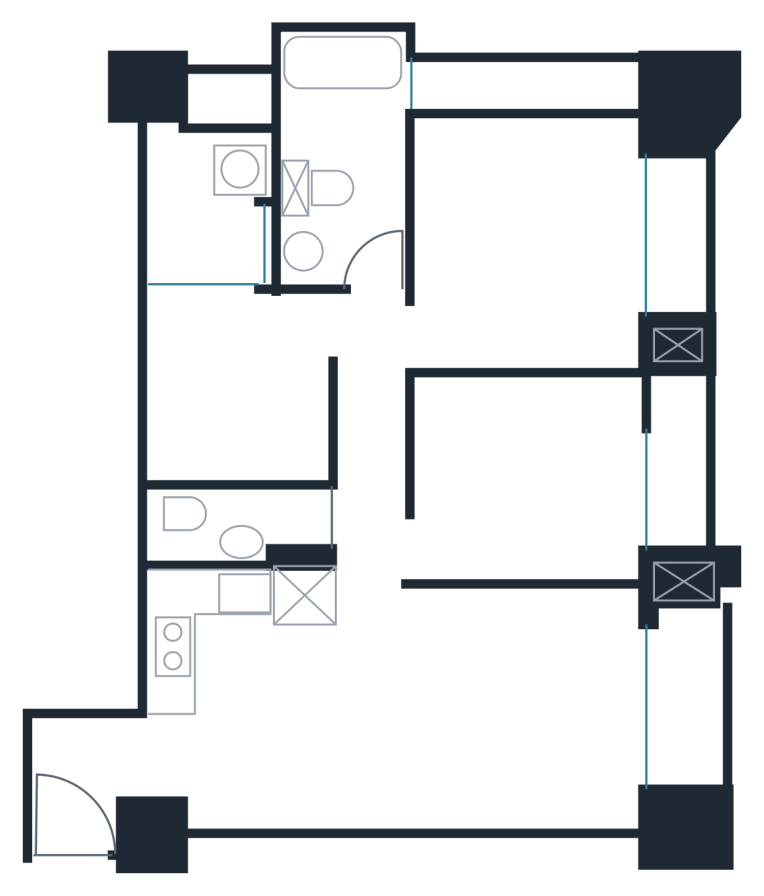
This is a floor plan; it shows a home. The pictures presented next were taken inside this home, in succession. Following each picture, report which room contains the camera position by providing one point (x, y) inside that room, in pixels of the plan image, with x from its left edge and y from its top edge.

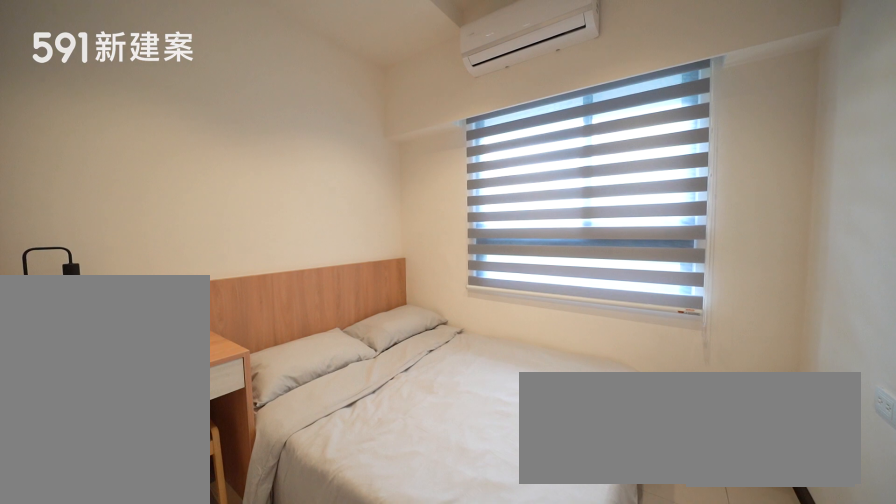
(534, 480)
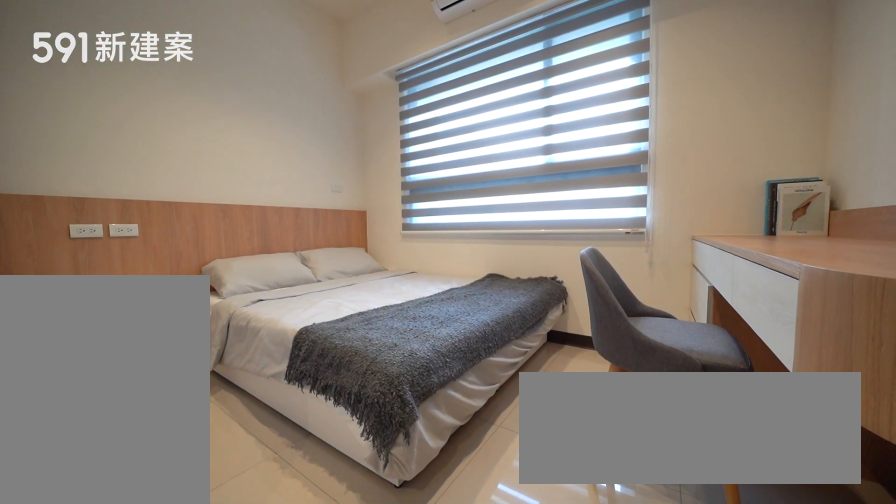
(531, 237)
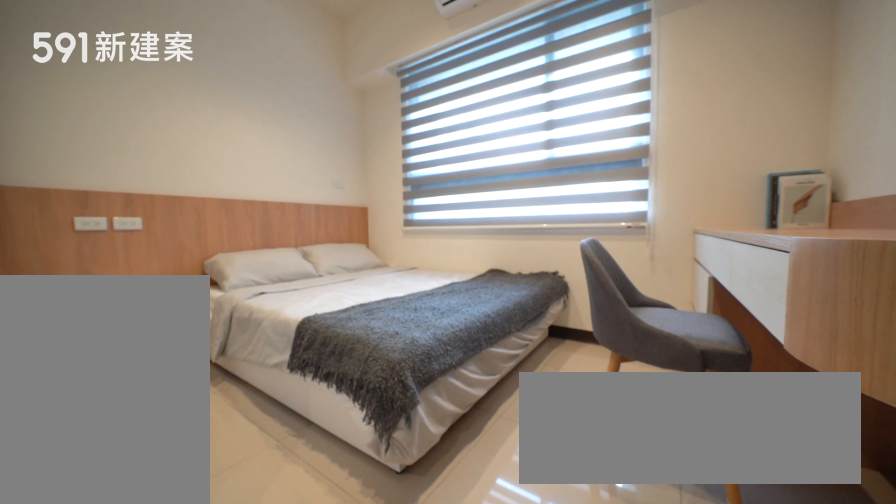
(531, 237)
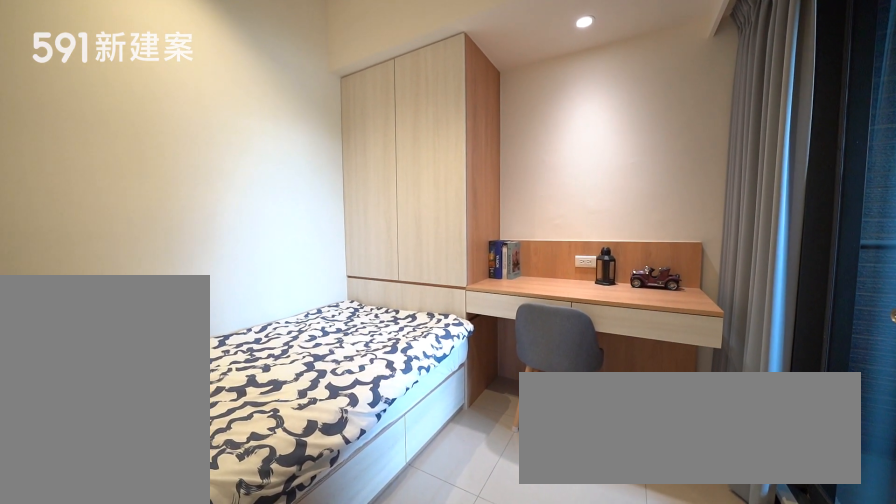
(238, 392)
